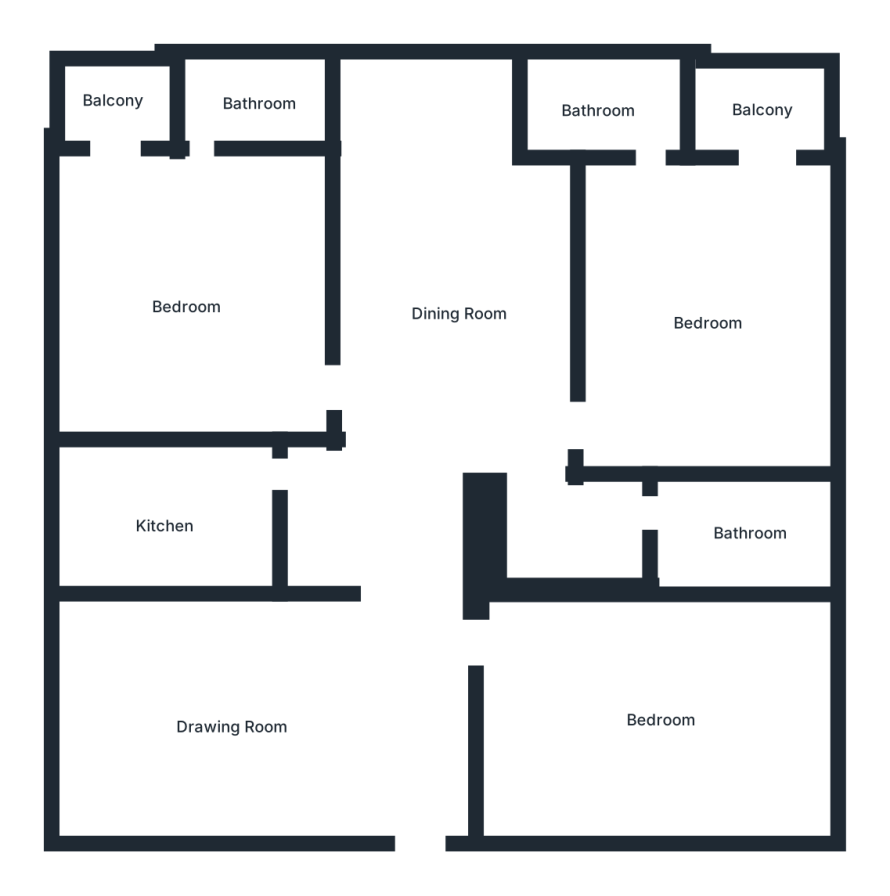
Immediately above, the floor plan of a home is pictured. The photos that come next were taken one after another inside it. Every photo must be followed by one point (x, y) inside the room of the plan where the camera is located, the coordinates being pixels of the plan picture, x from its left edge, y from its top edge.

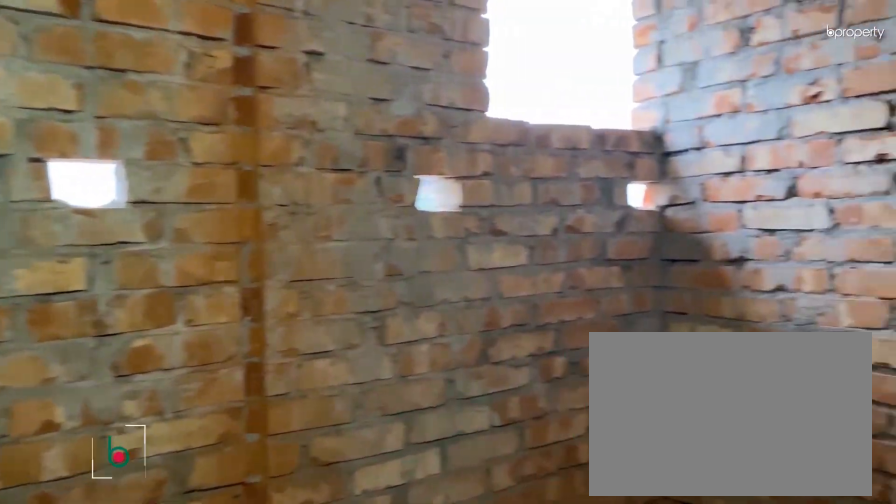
(258, 105)
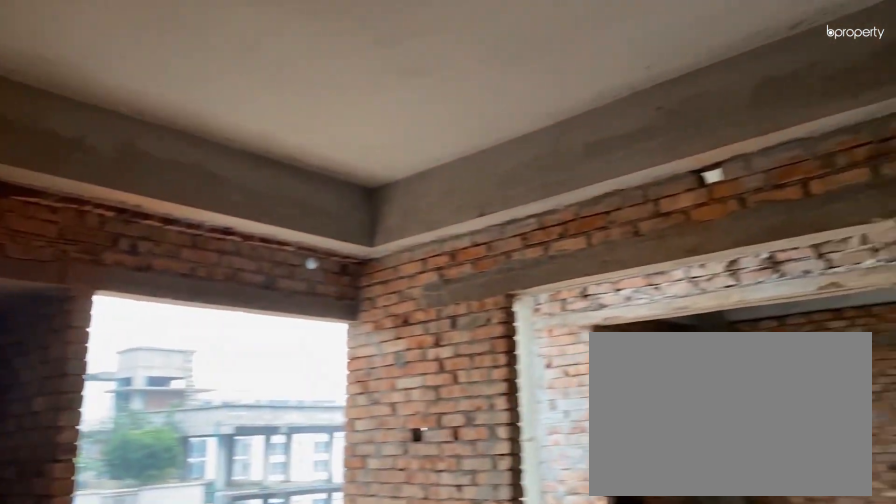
(709, 329)
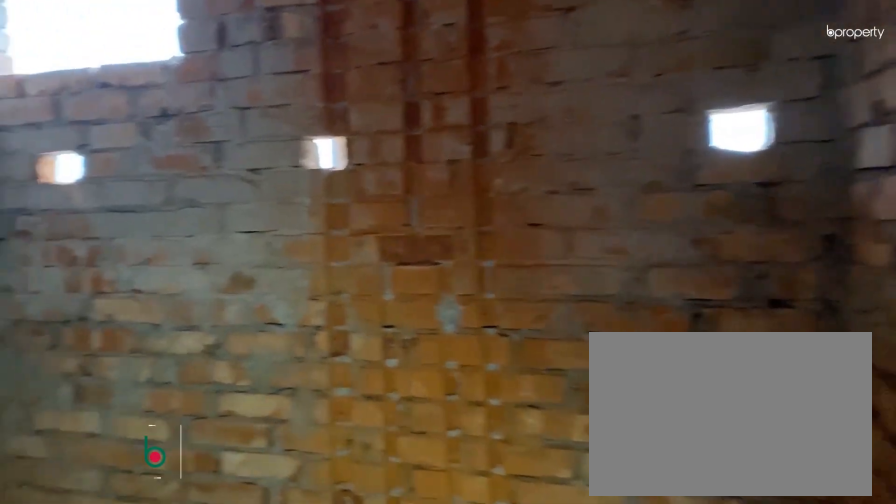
(600, 110)
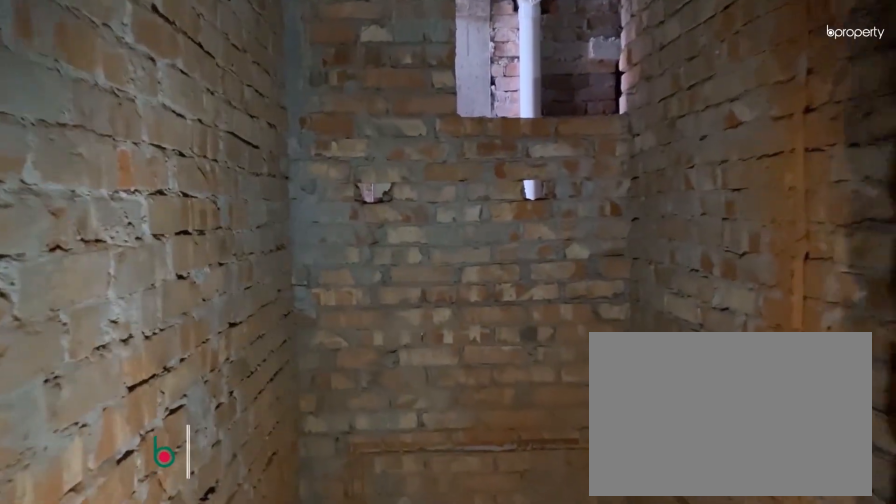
(751, 533)
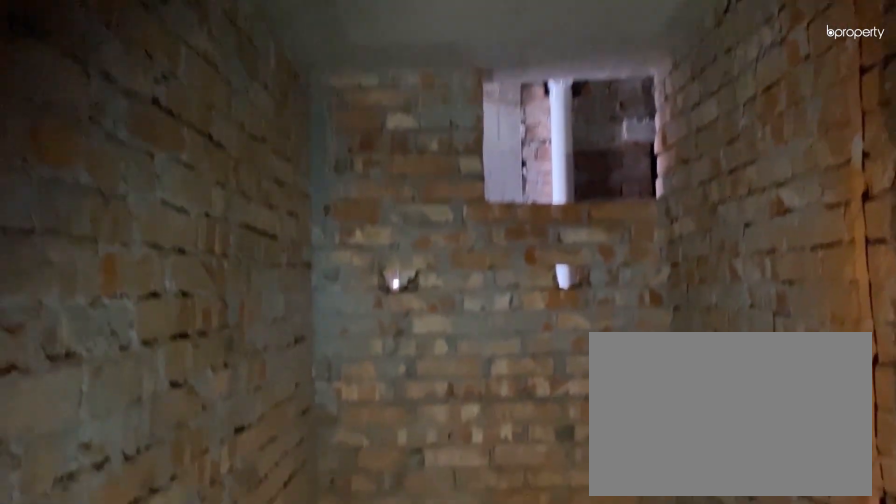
(751, 533)
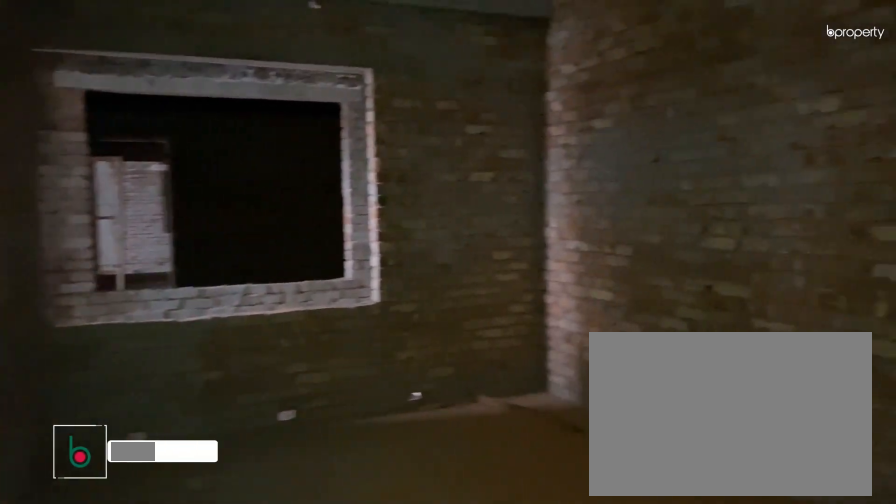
(664, 722)
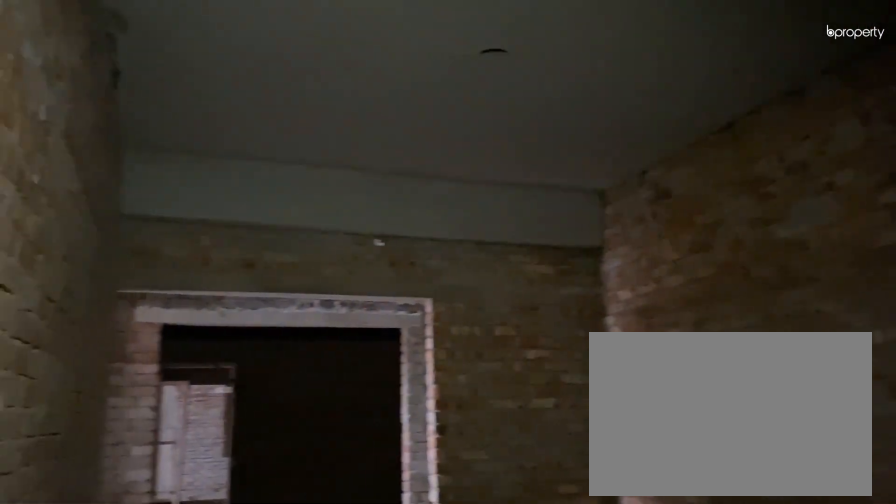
(664, 722)
